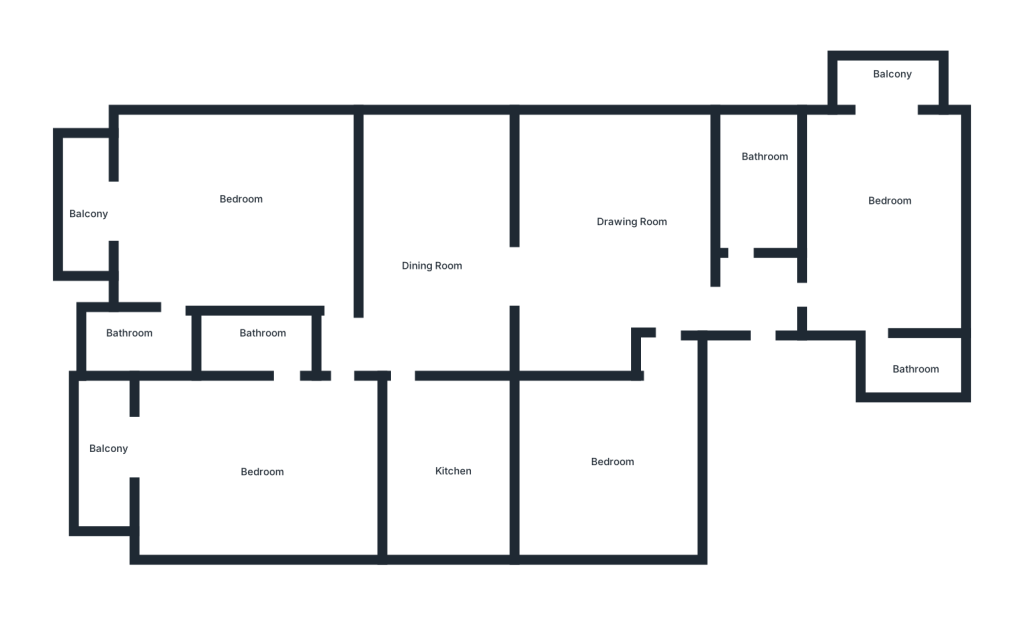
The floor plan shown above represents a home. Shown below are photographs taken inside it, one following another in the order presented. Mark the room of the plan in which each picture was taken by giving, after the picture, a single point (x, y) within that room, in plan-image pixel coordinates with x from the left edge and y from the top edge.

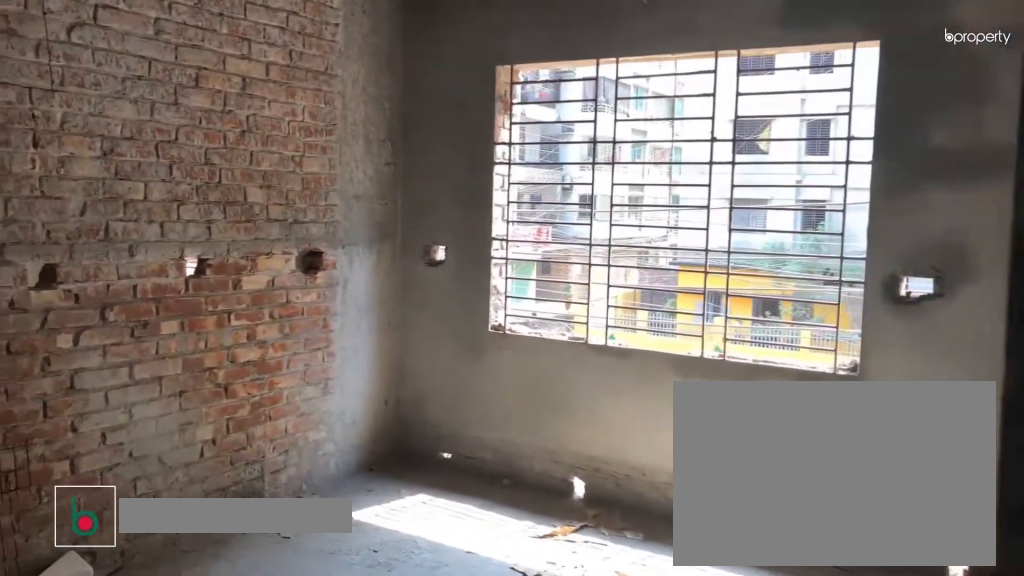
(613, 259)
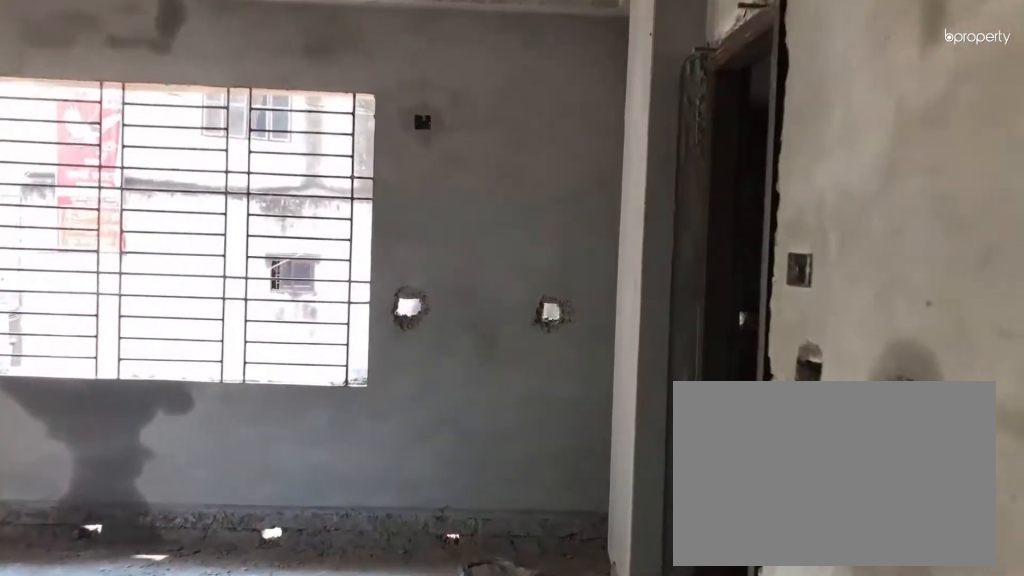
(890, 237)
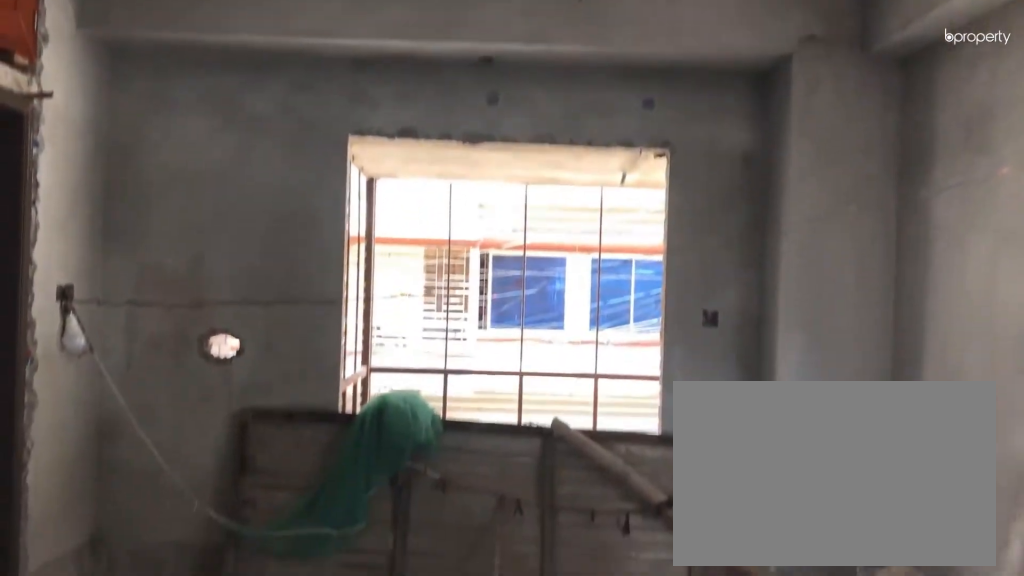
(227, 221)
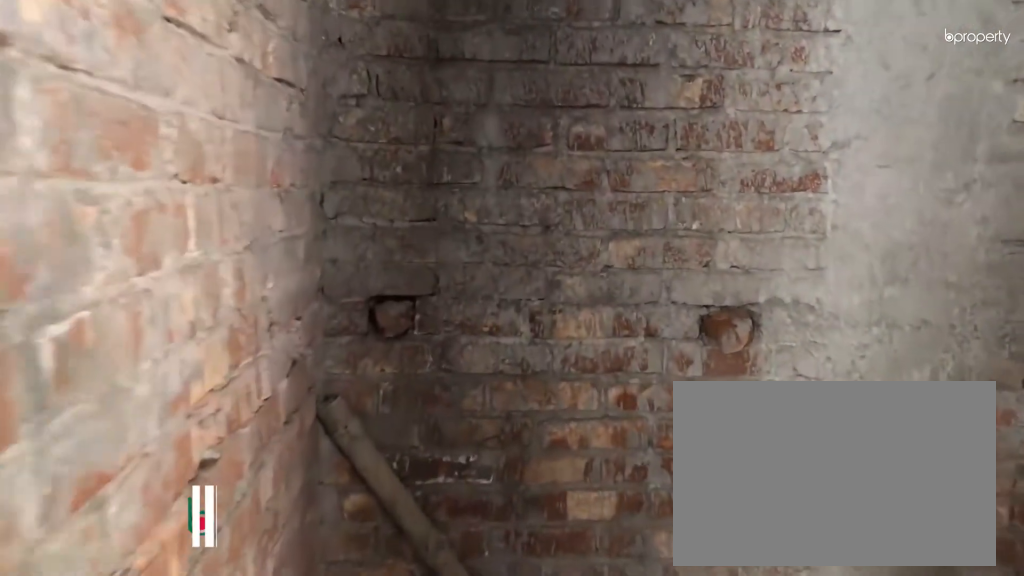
(156, 348)
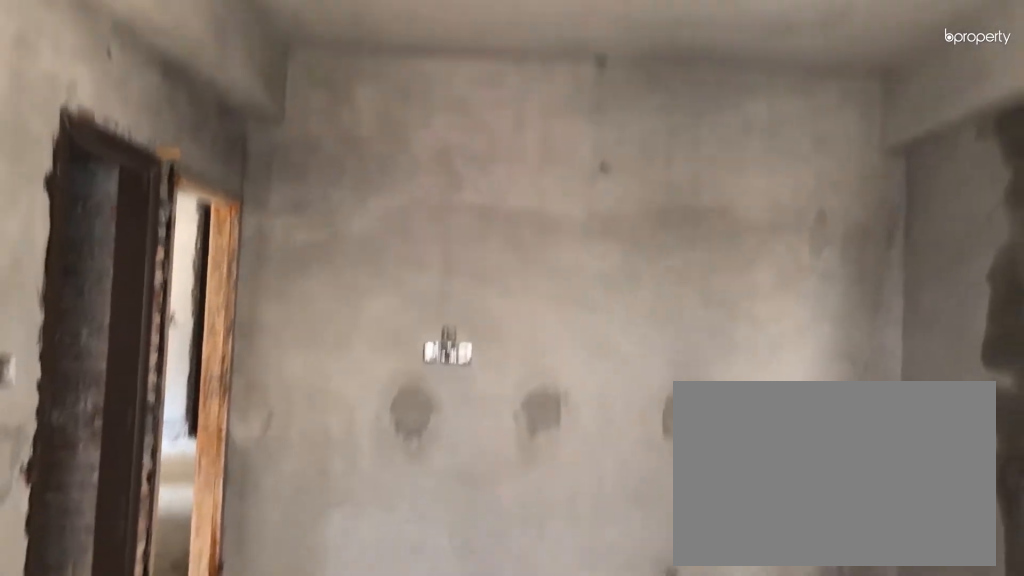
(236, 477)
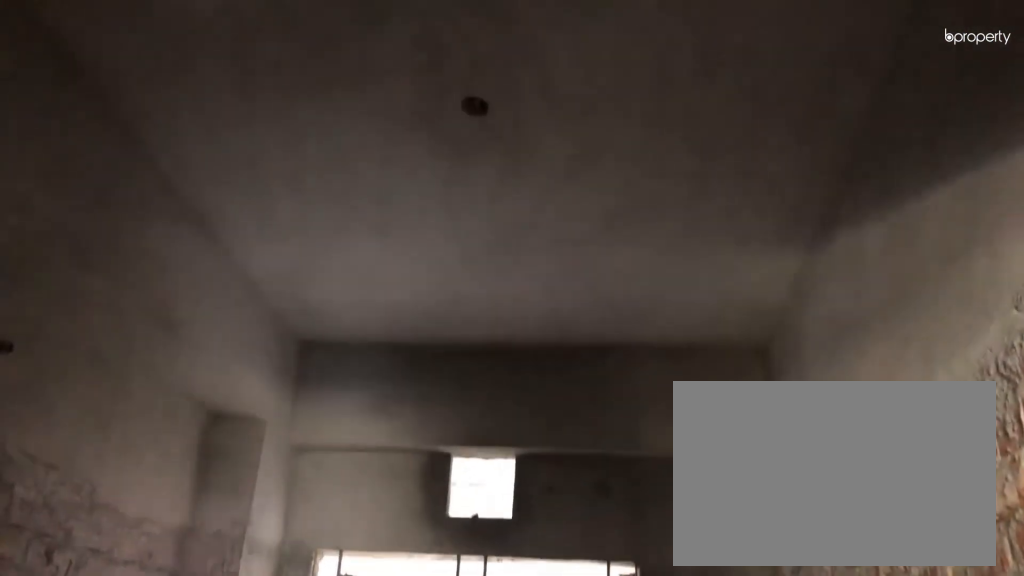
(448, 464)
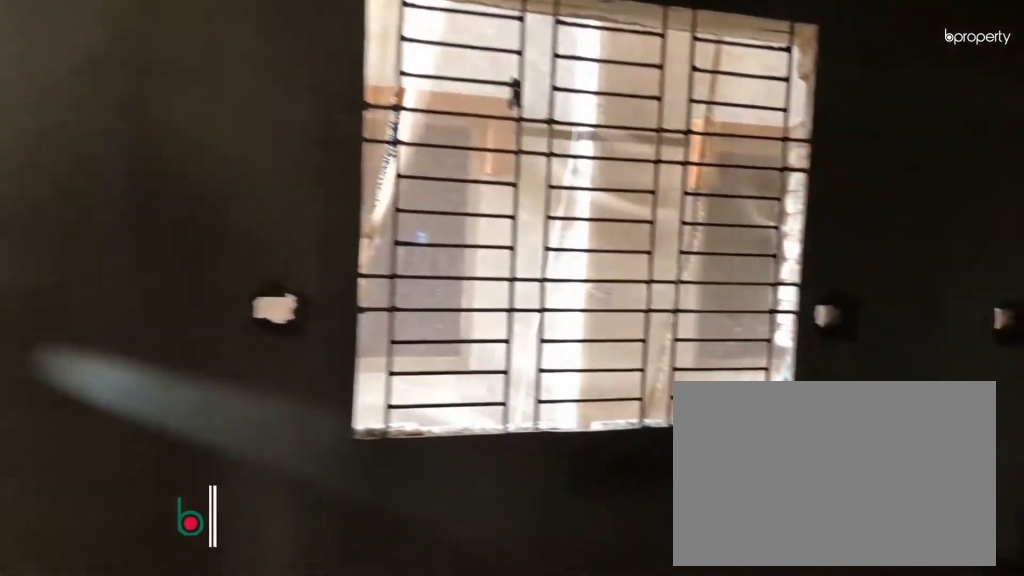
(628, 452)
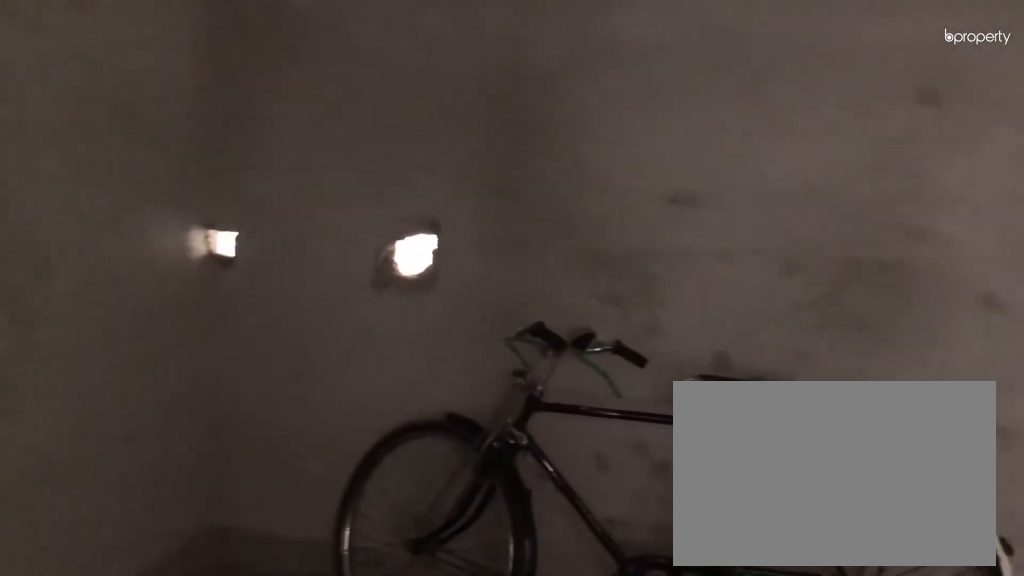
(628, 452)
